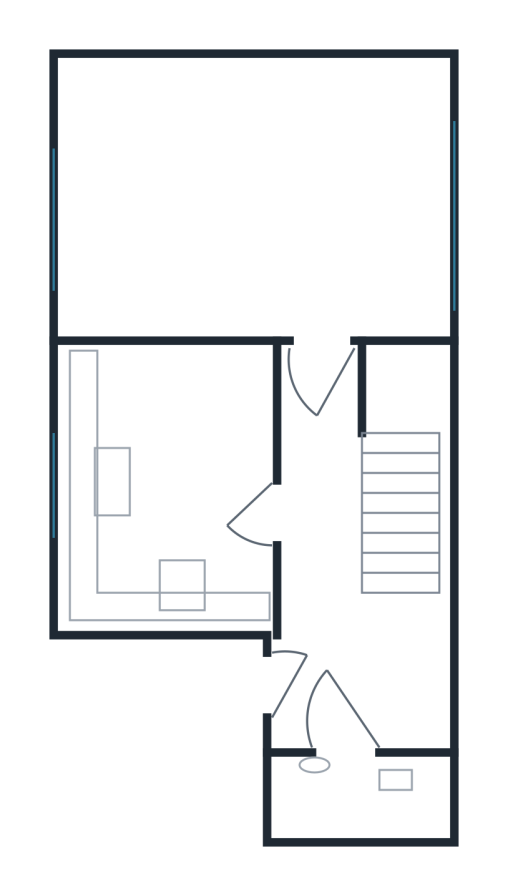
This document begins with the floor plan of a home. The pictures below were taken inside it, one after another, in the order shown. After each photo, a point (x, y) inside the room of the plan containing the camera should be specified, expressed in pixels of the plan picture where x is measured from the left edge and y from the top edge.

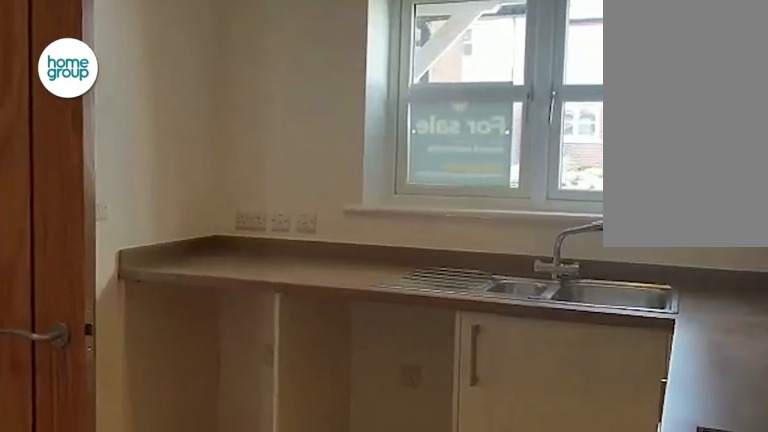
(228, 416)
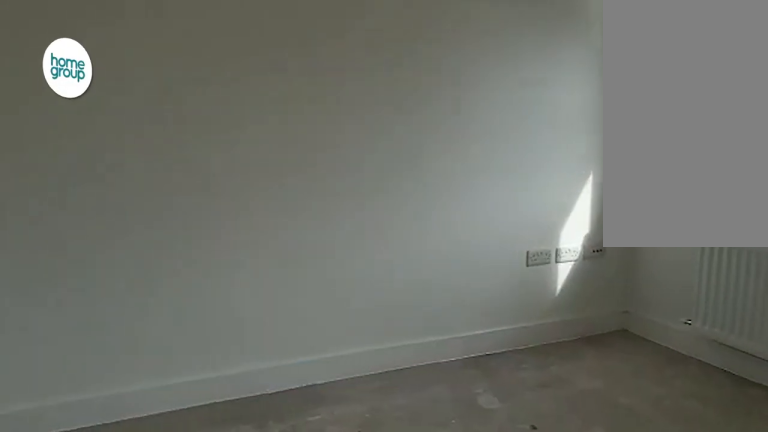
(255, 236)
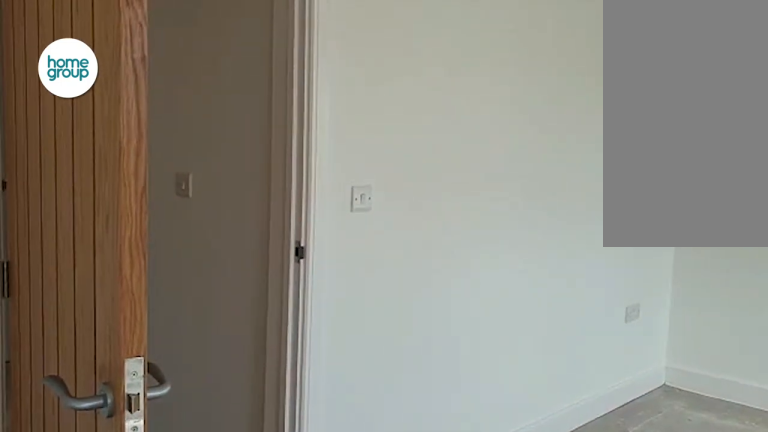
(255, 236)
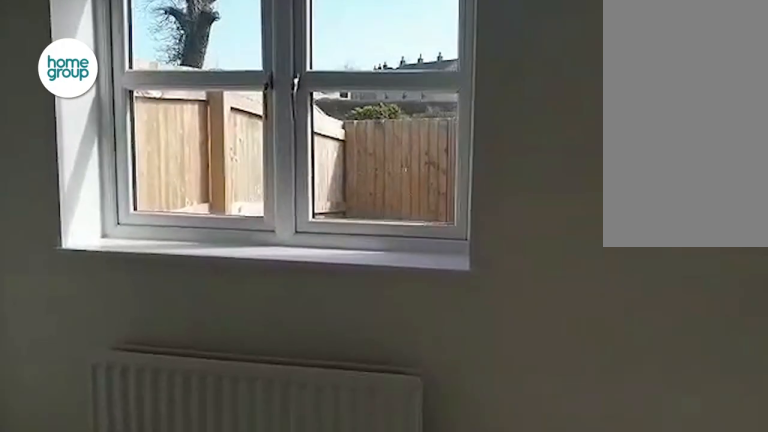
(174, 307)
